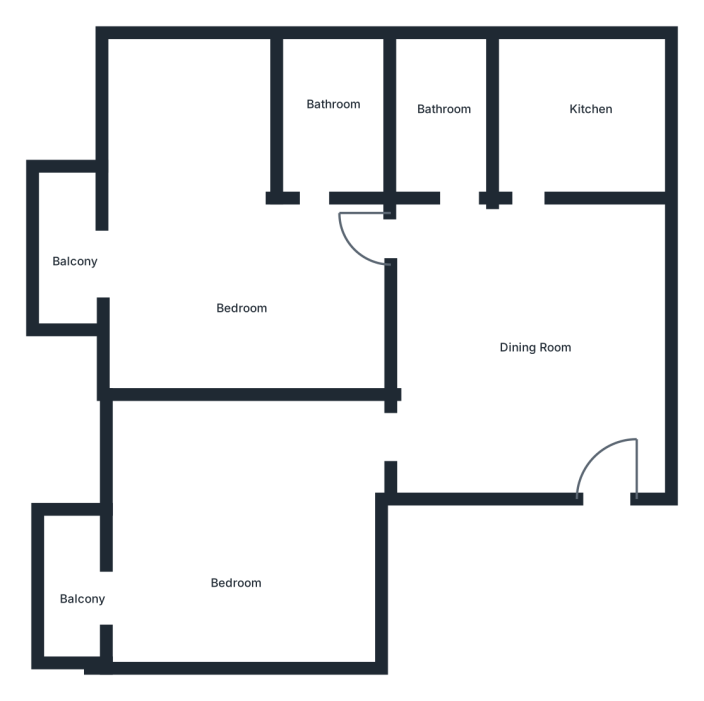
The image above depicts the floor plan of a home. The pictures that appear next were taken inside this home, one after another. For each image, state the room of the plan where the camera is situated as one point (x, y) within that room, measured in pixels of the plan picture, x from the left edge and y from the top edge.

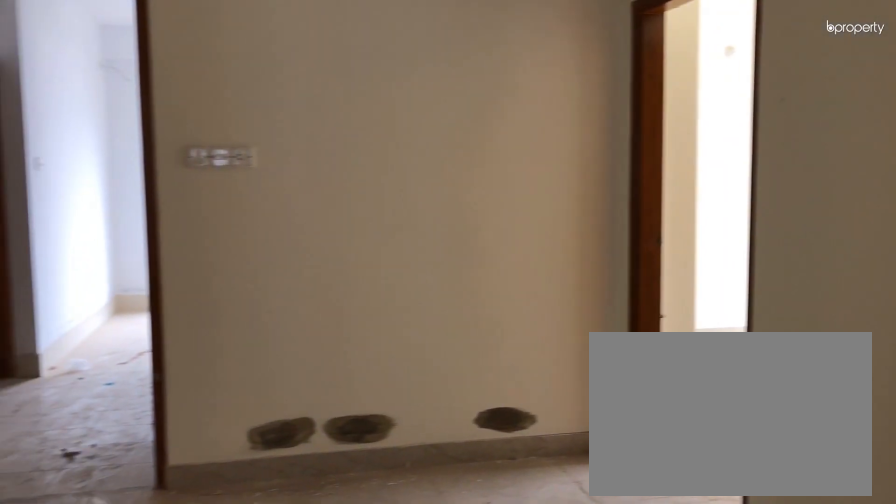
(516, 306)
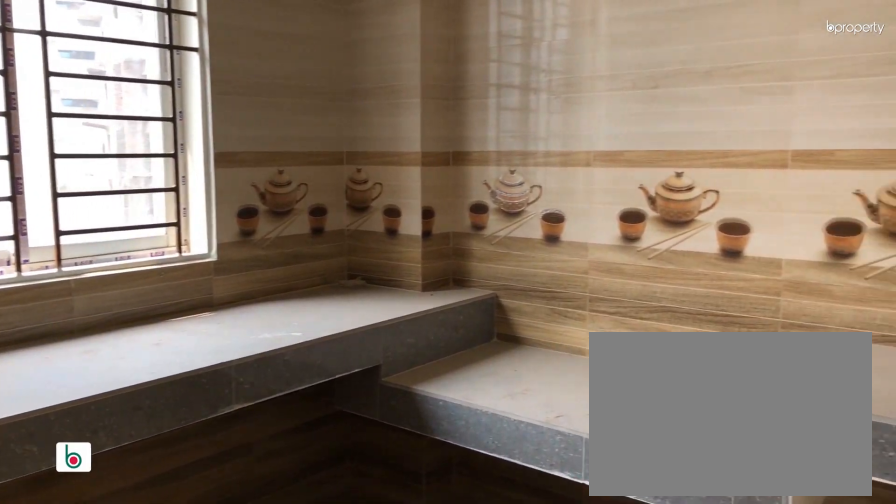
(561, 131)
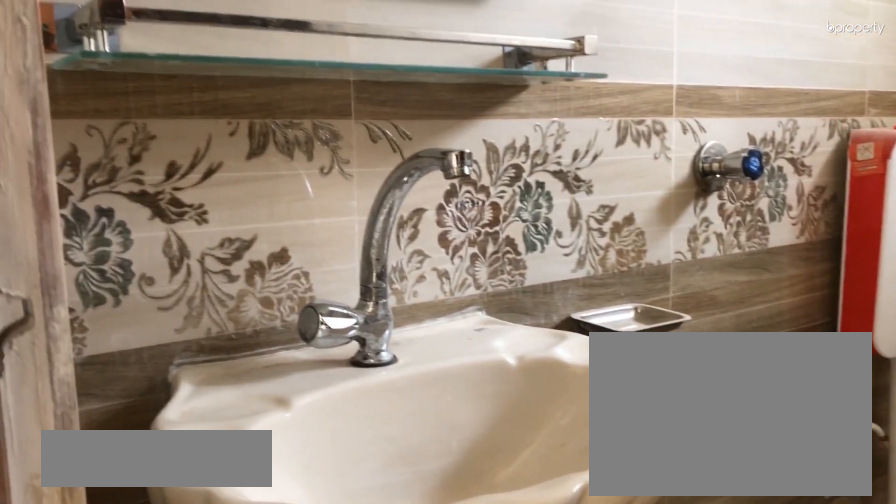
(441, 131)
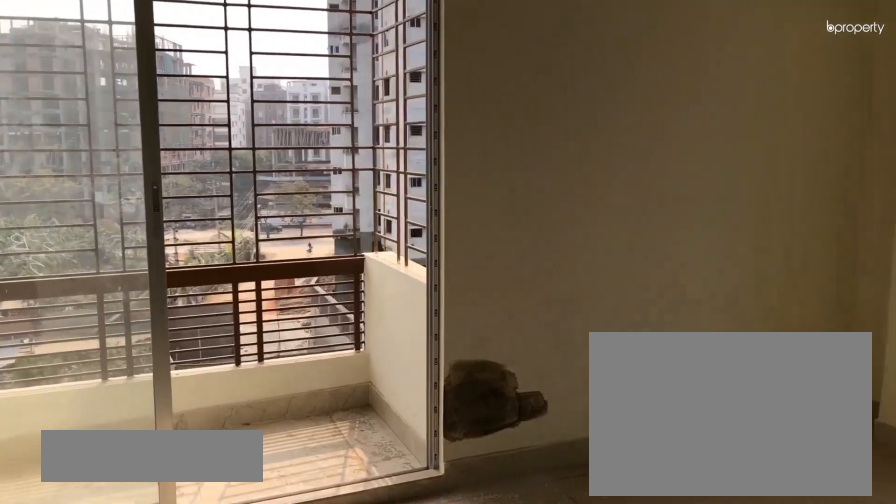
(236, 249)
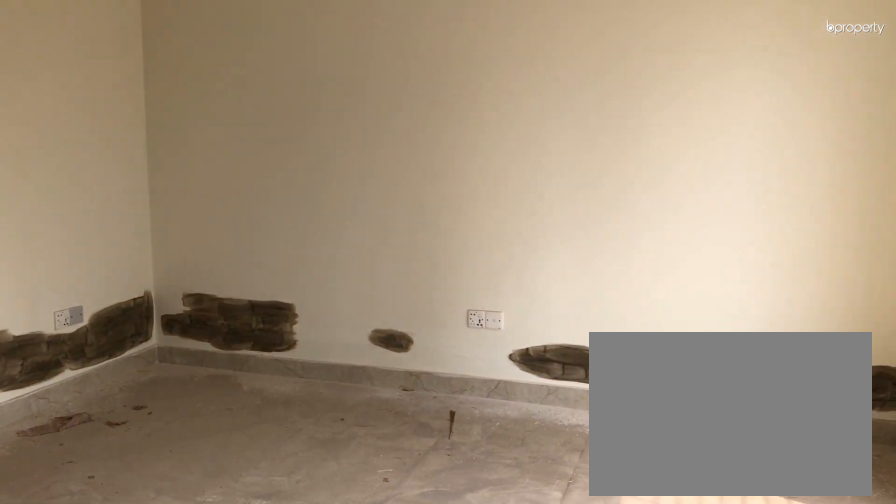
(259, 256)
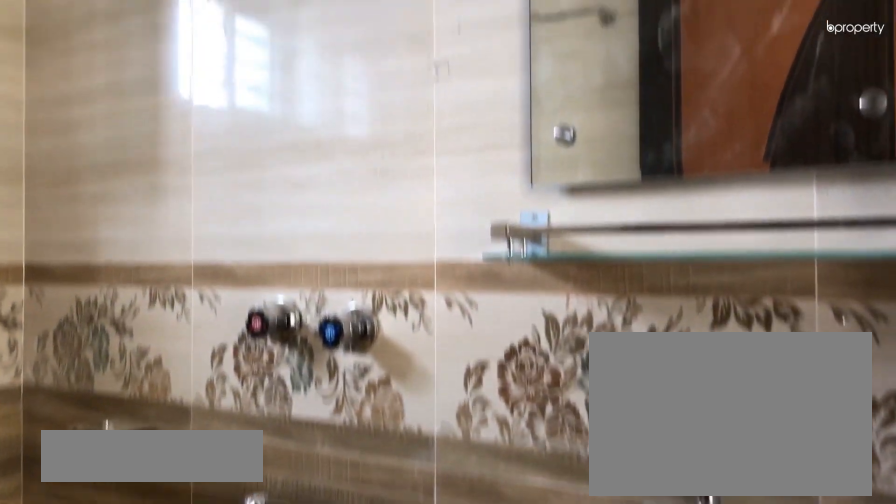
(329, 109)
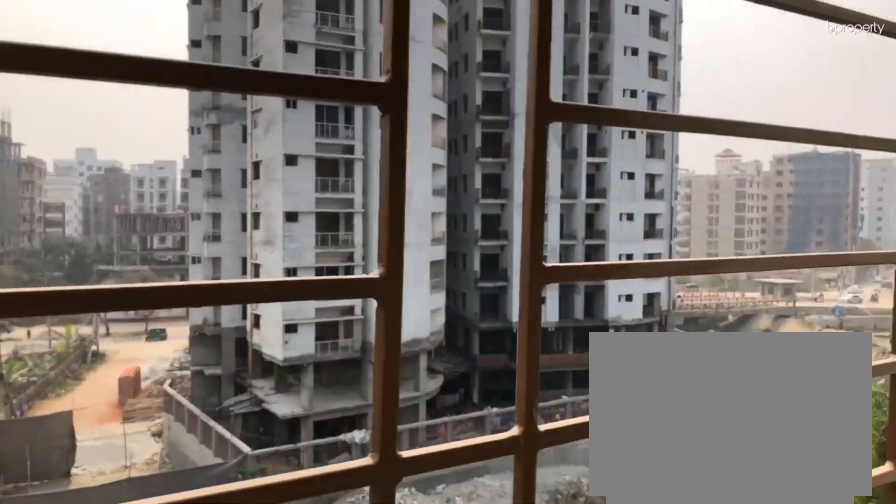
(76, 256)
